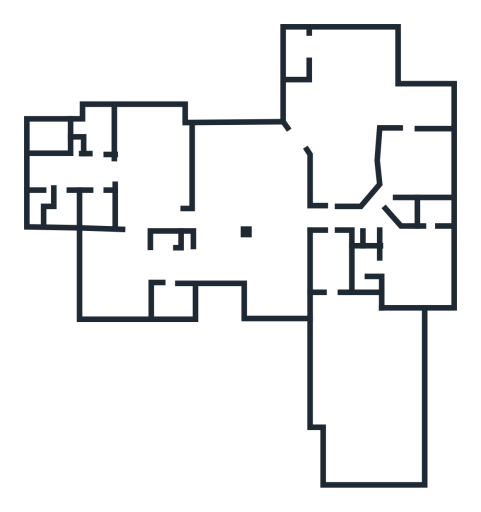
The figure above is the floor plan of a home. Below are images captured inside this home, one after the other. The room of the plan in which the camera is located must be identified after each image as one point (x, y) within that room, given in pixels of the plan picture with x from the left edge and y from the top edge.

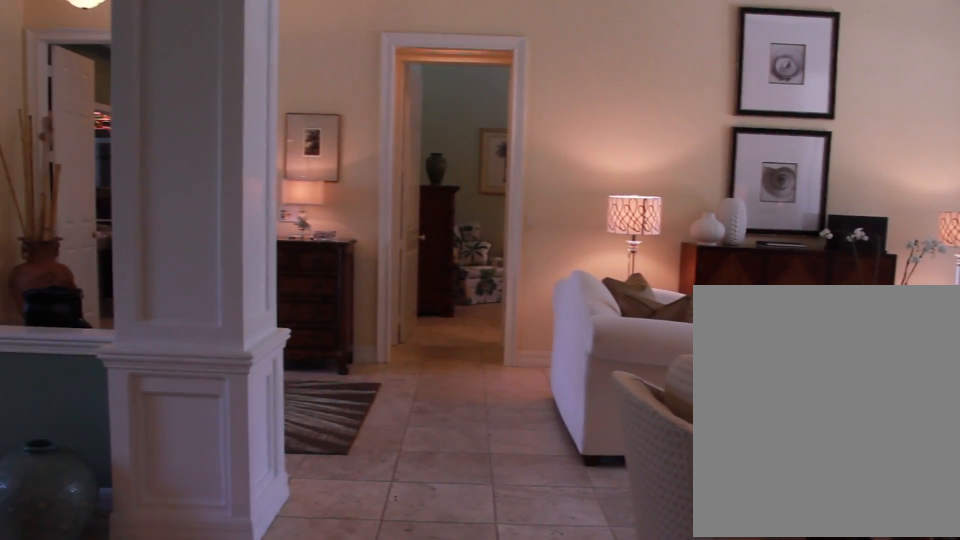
(247, 188)
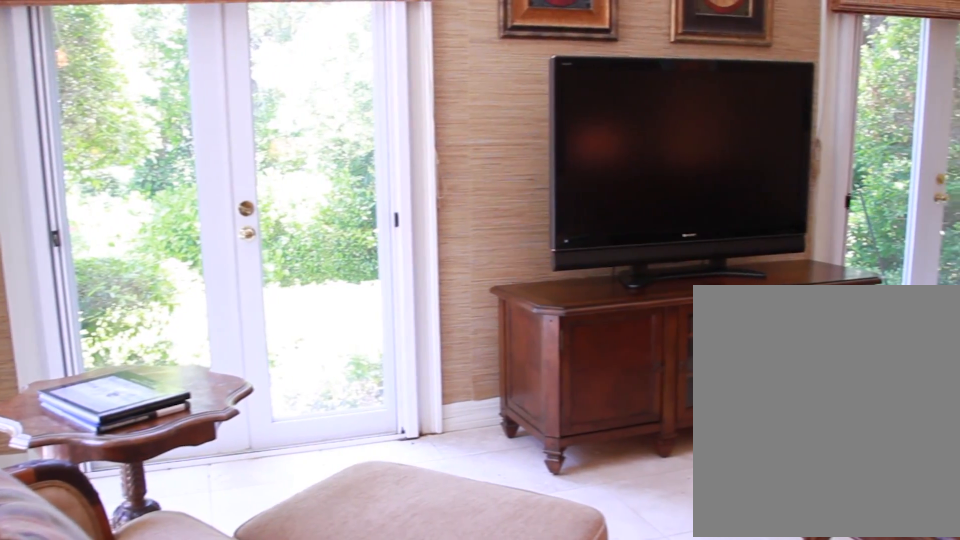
(352, 73)
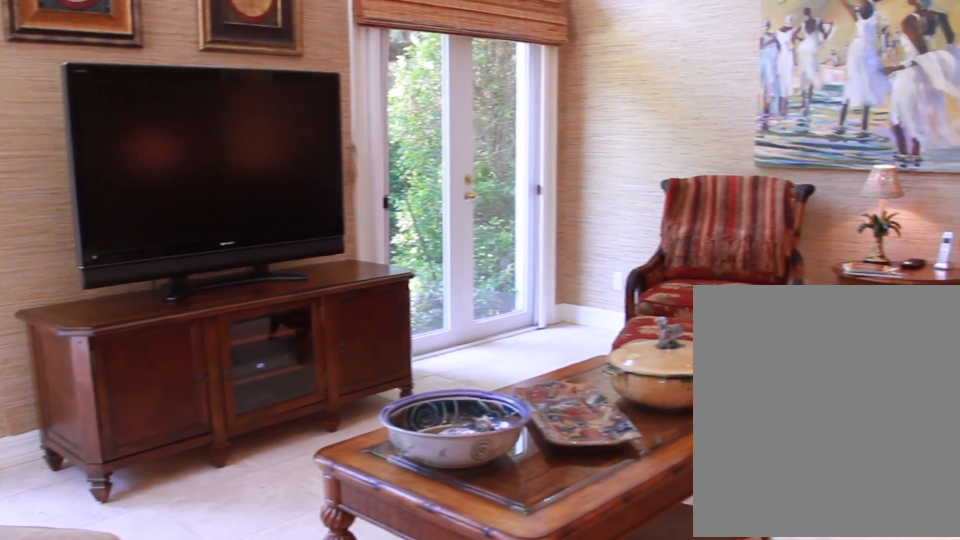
(352, 73)
